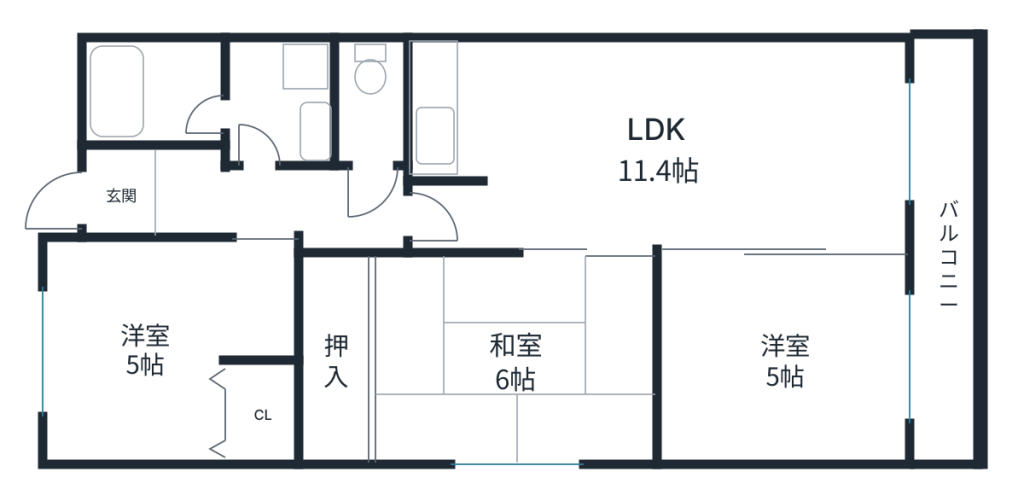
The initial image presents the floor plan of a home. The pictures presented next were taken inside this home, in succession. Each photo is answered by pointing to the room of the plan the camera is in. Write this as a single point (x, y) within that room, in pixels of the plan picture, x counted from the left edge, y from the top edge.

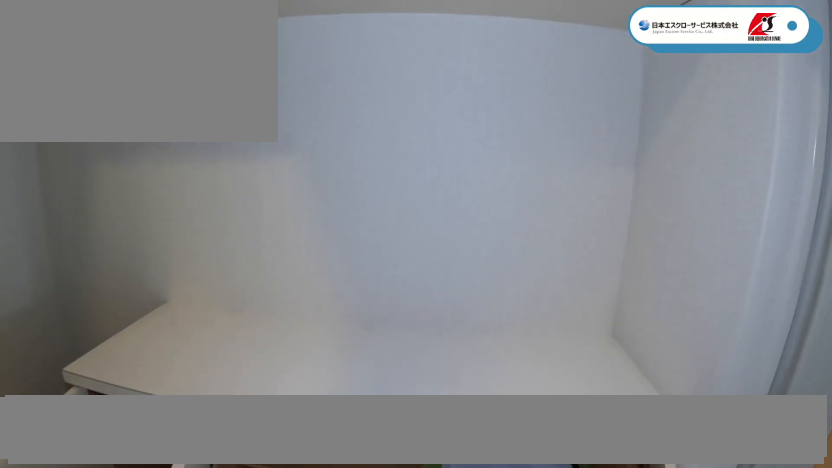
(124, 192)
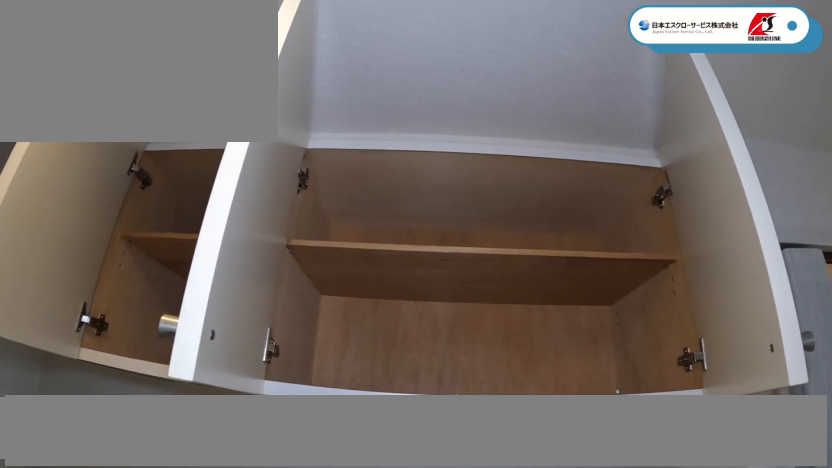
(124, 192)
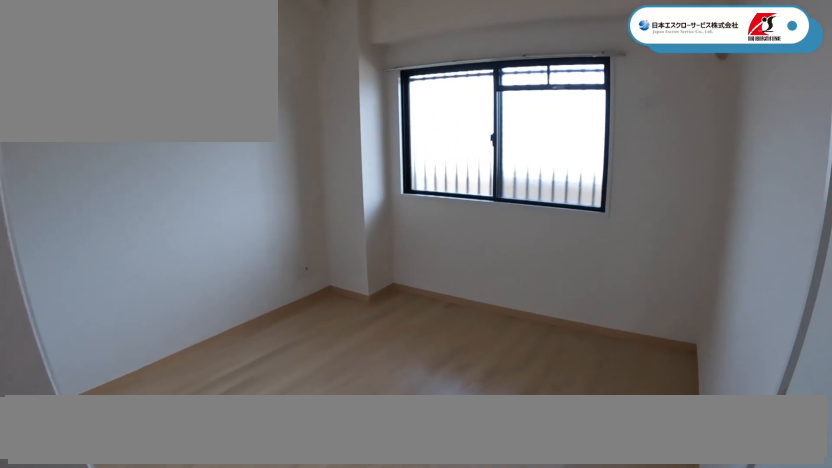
(163, 351)
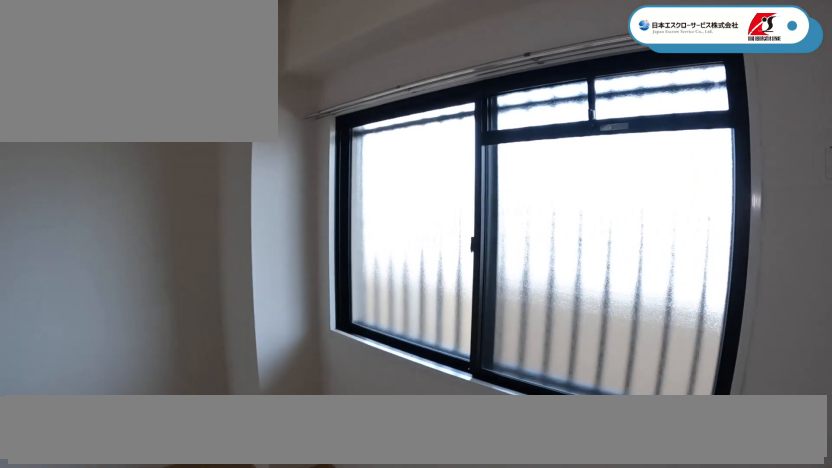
(163, 351)
